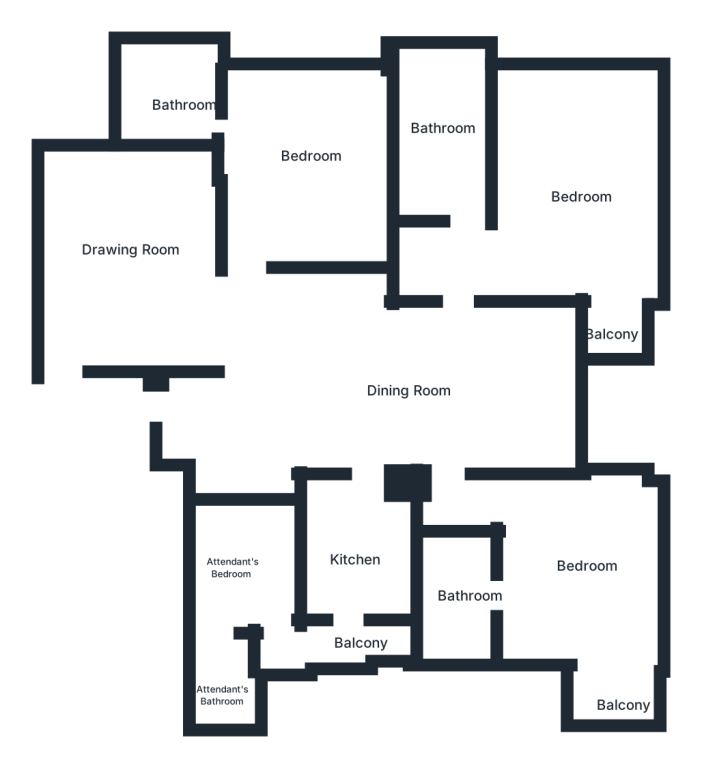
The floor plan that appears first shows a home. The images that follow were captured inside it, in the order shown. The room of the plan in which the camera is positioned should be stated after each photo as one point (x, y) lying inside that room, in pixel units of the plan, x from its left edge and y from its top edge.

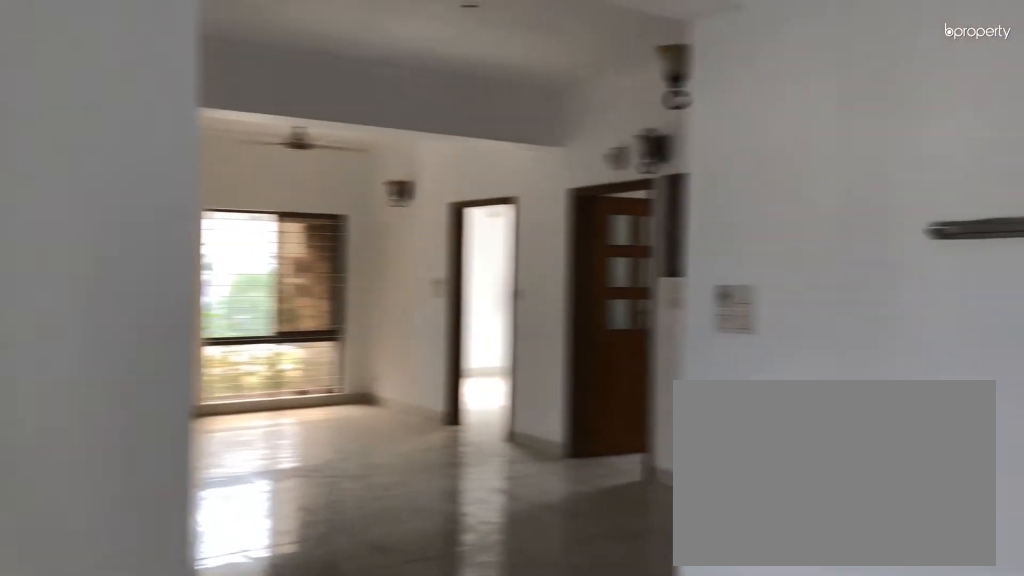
(147, 296)
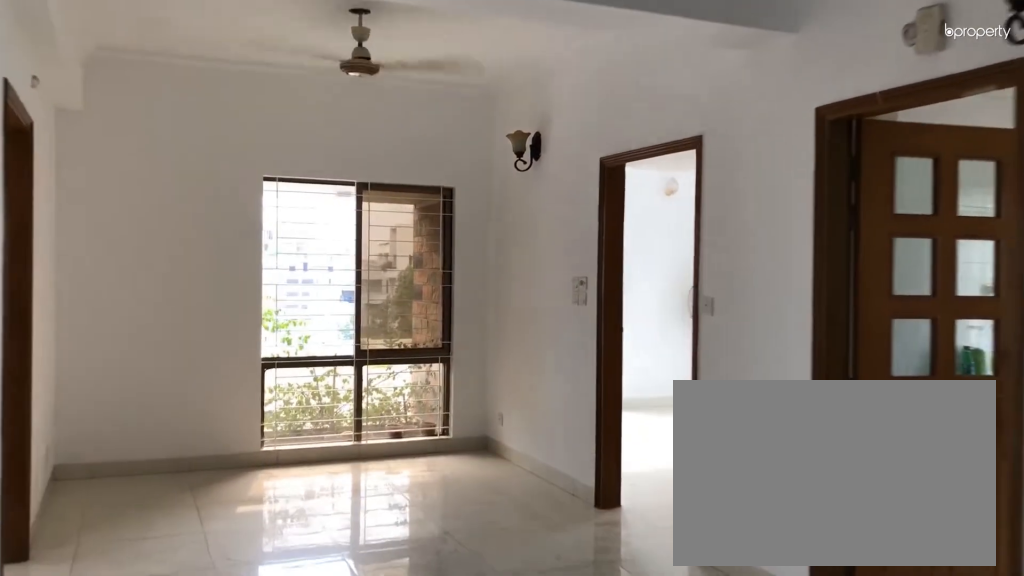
(421, 377)
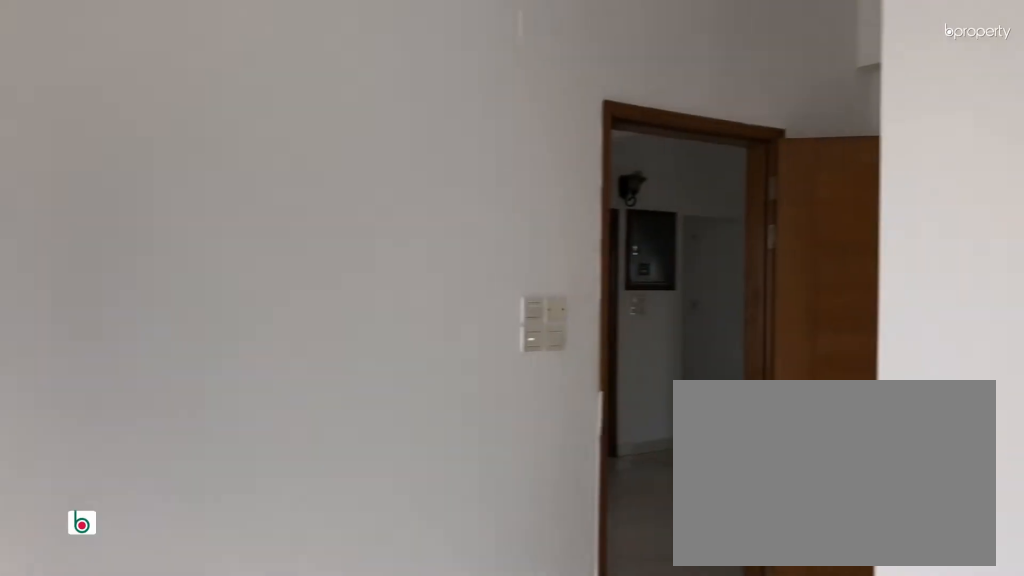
(575, 181)
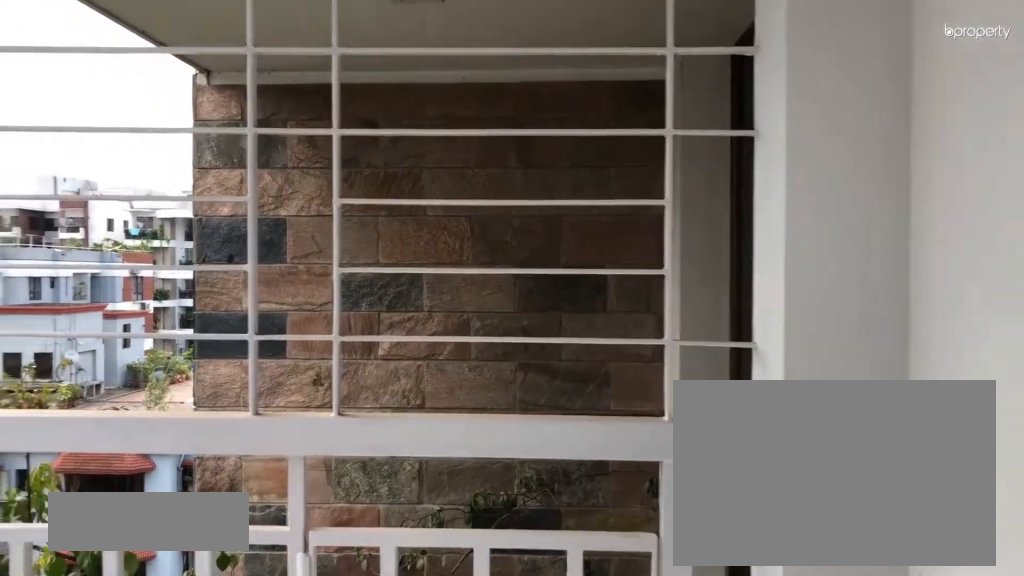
(617, 308)
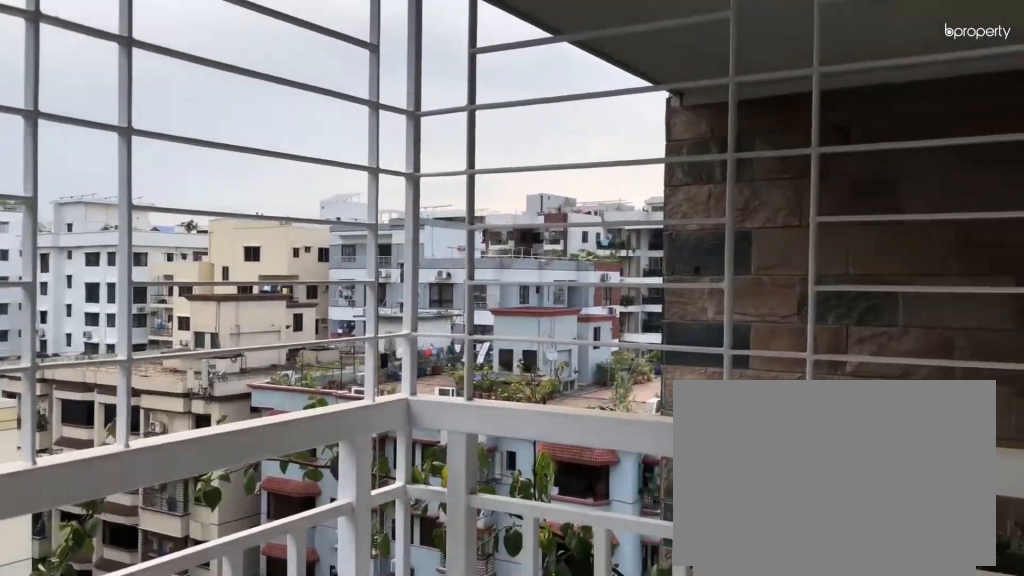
(617, 308)
